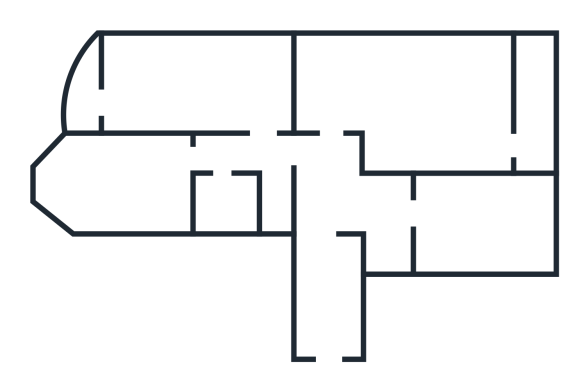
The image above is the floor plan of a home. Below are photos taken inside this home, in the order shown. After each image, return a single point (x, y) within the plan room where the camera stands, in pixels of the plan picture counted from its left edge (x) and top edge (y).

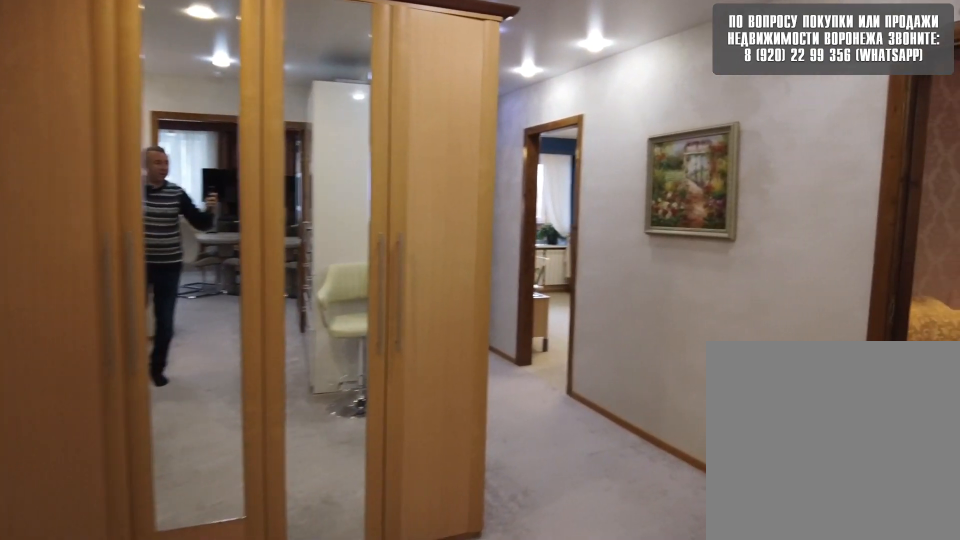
(338, 206)
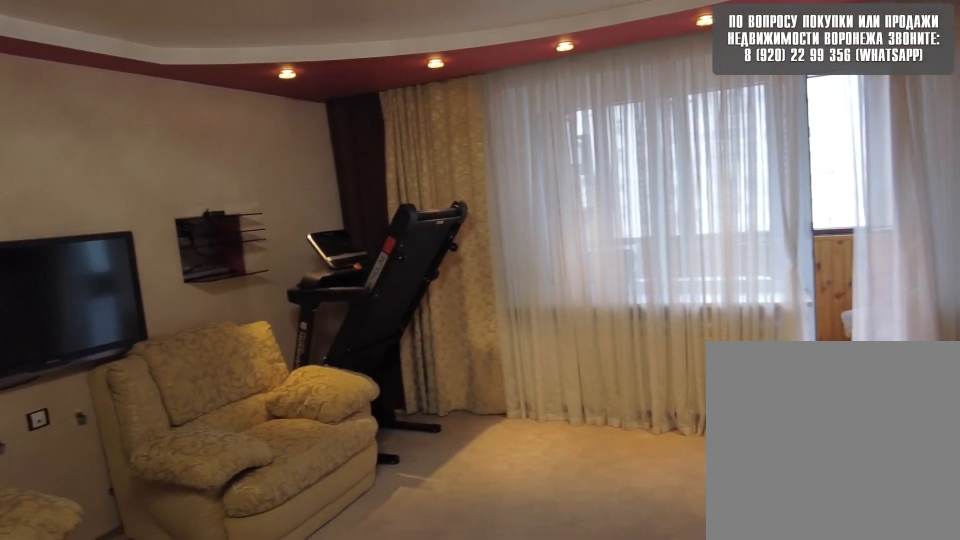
(375, 93)
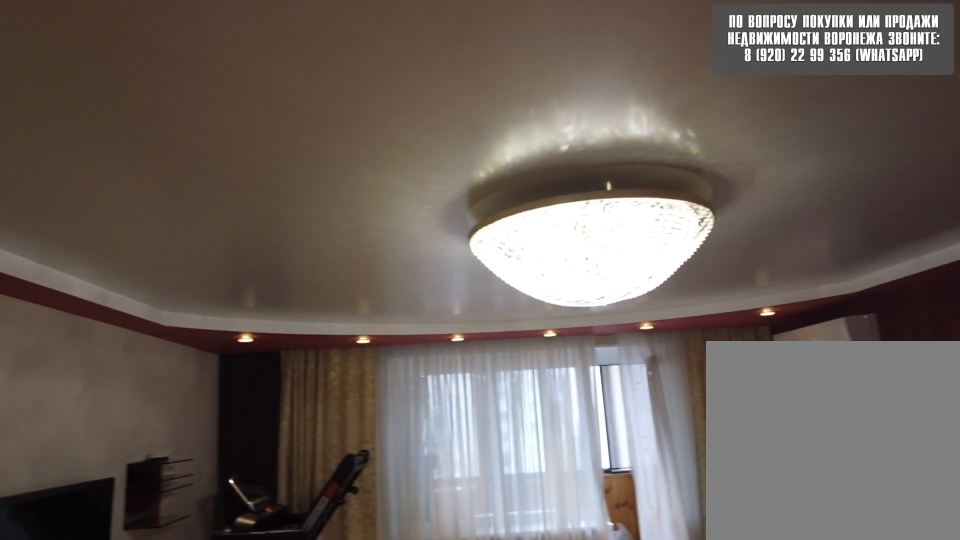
(375, 93)
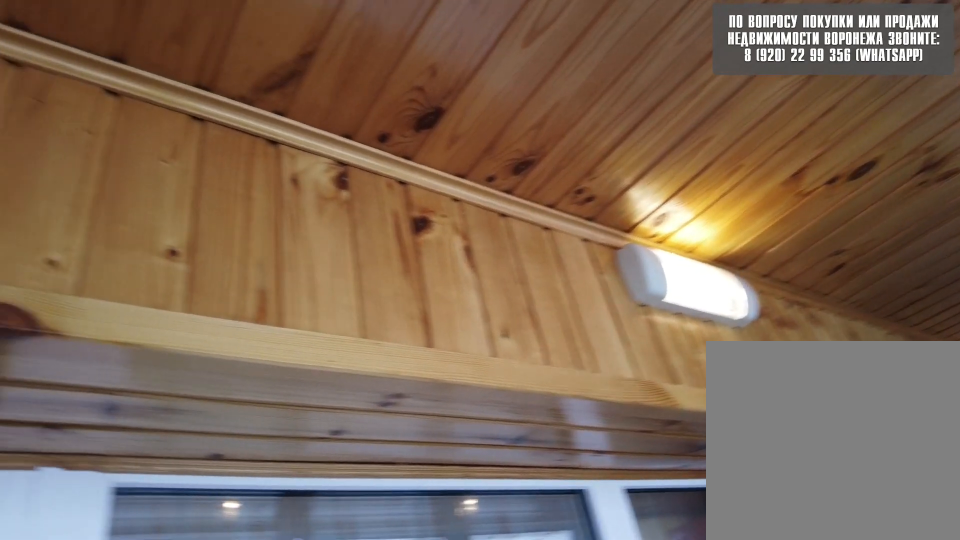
(546, 140)
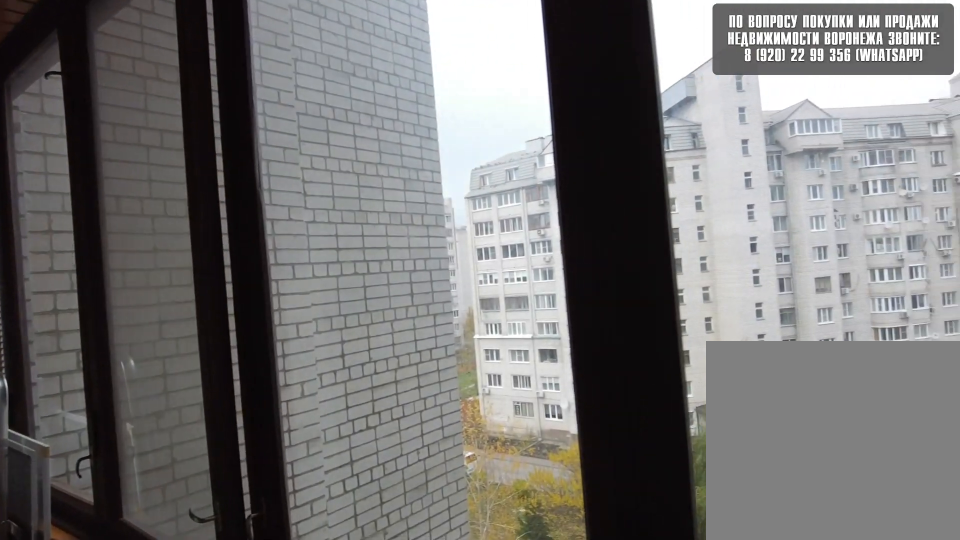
(546, 140)
